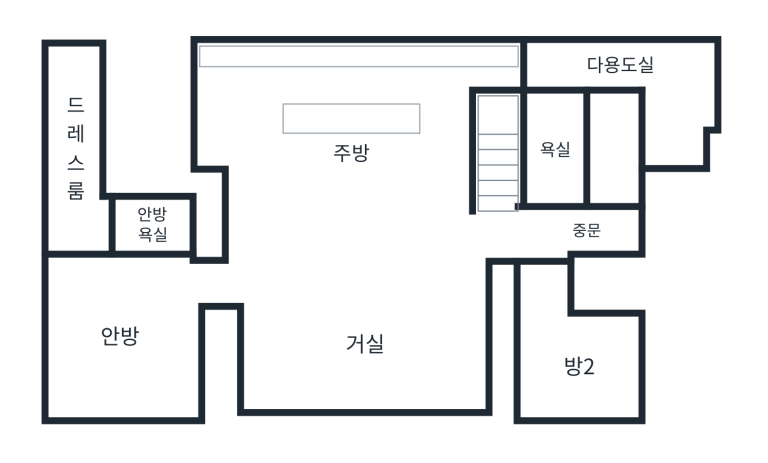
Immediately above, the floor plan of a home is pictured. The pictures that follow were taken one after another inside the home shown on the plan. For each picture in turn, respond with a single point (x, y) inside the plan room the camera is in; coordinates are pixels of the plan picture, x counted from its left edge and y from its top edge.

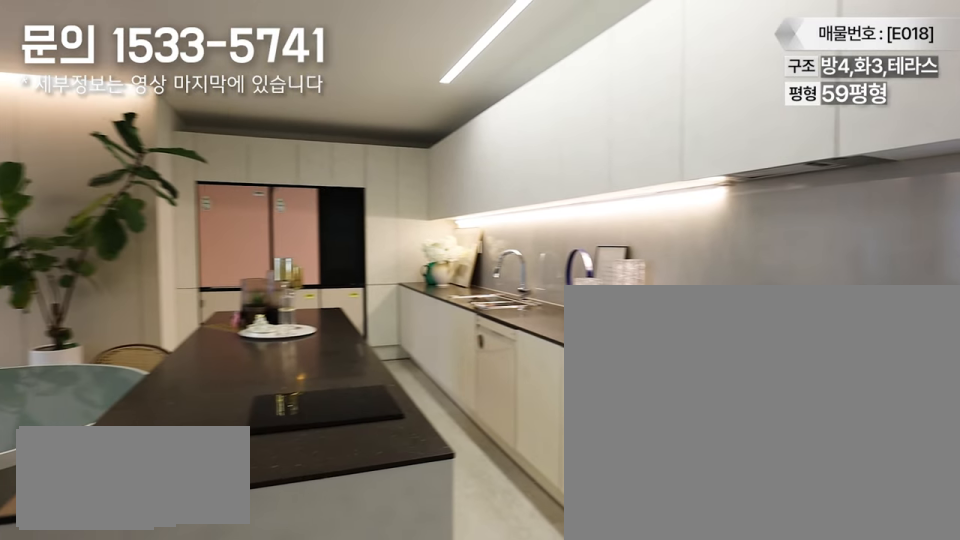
(354, 137)
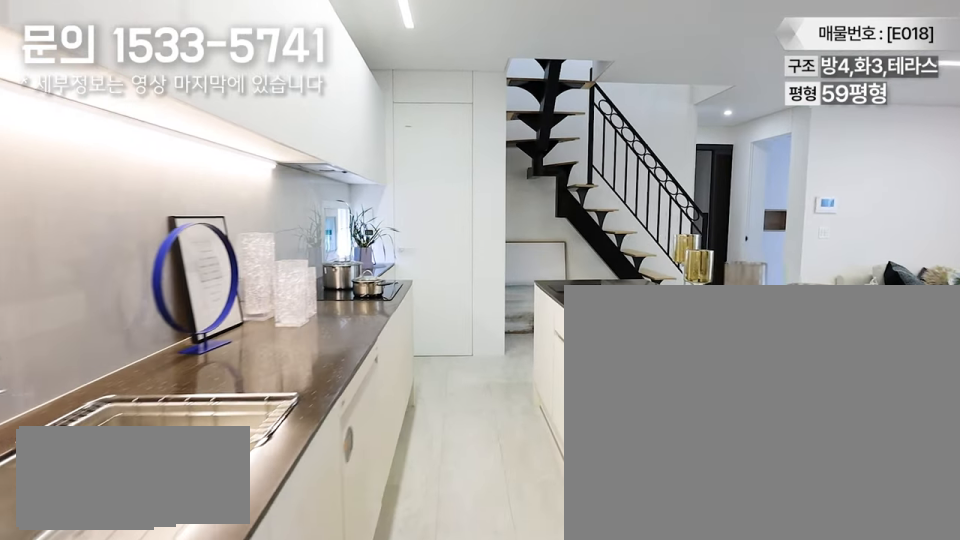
(354, 137)
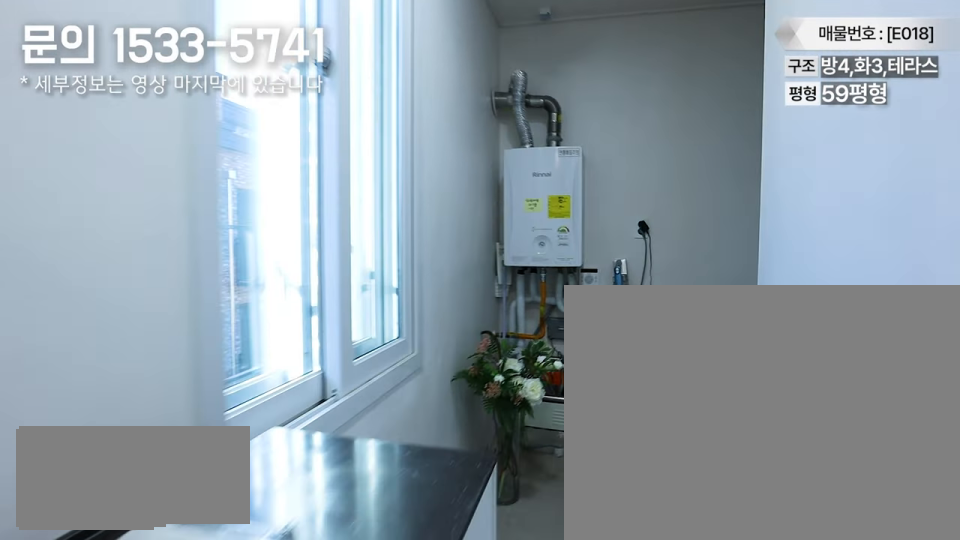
(626, 64)
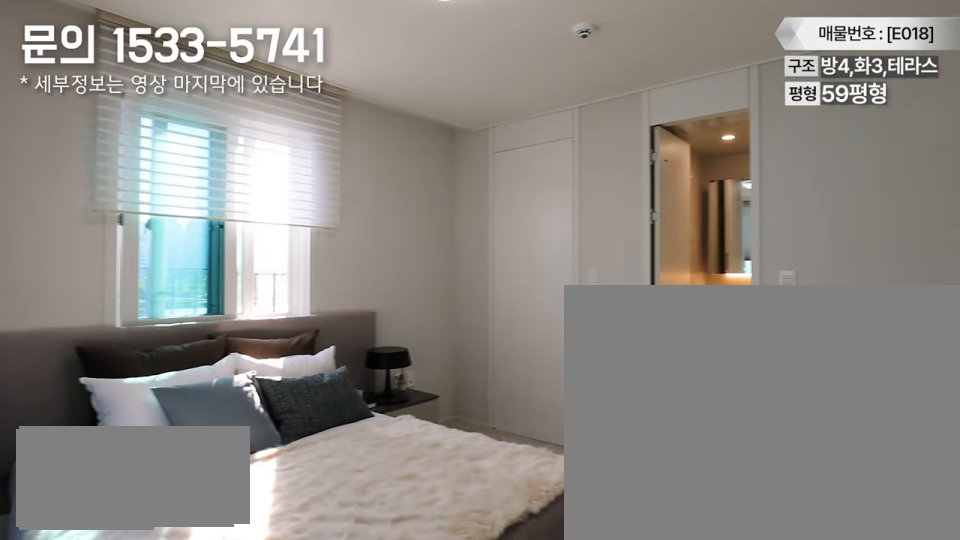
(124, 339)
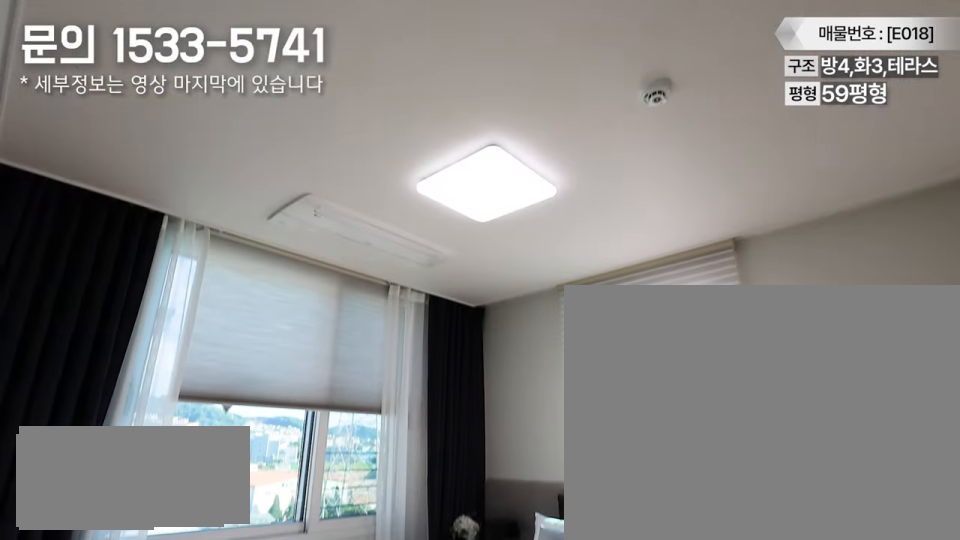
(124, 339)
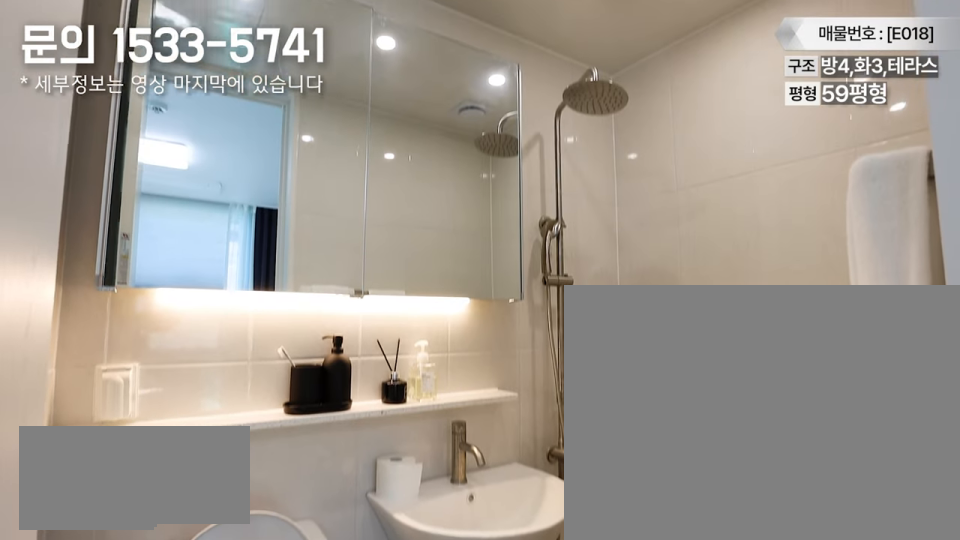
(153, 226)
